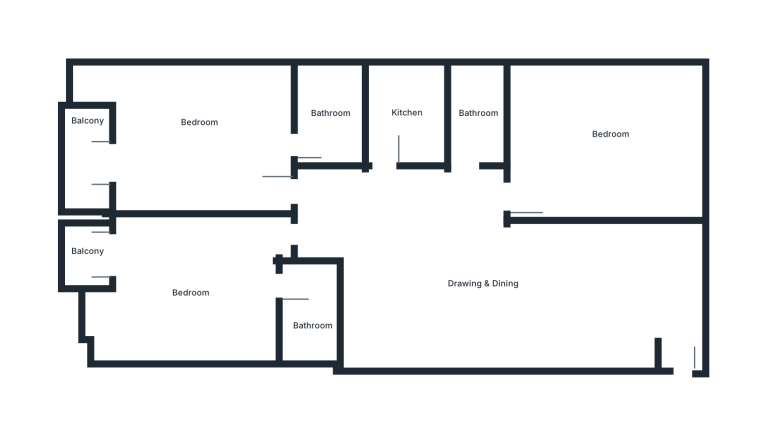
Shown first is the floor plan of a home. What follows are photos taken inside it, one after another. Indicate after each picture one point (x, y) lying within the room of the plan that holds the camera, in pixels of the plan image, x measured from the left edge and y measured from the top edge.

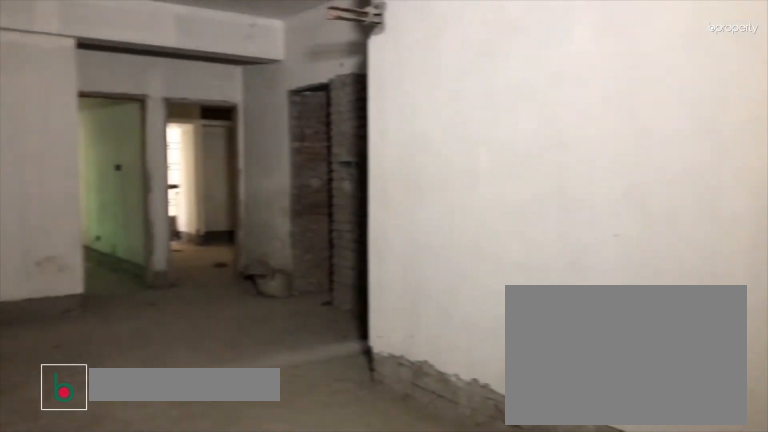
(653, 302)
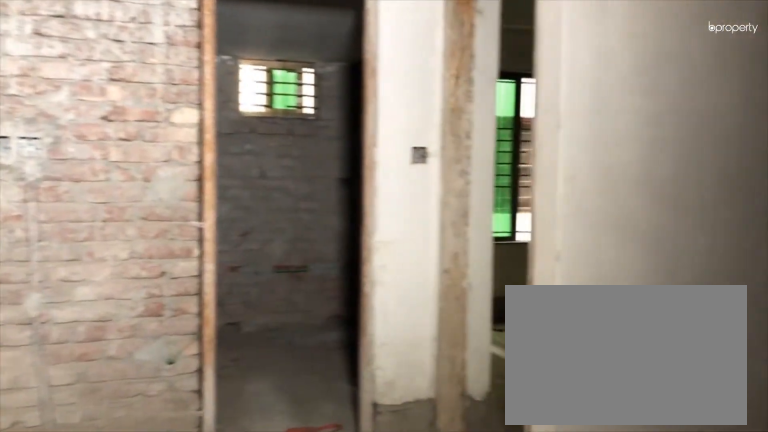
(431, 272)
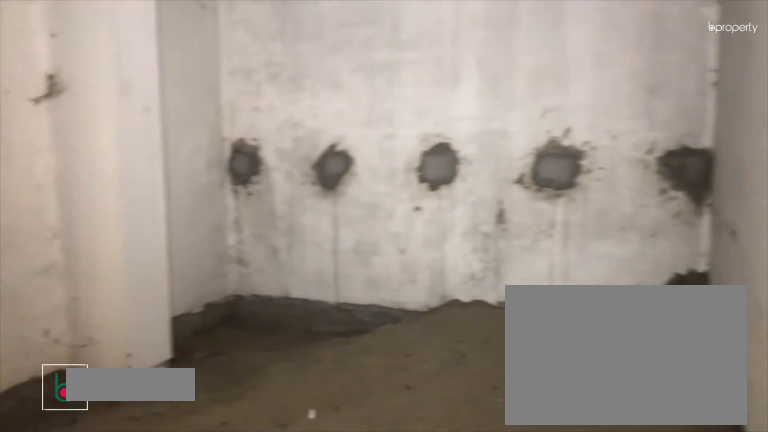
(612, 141)
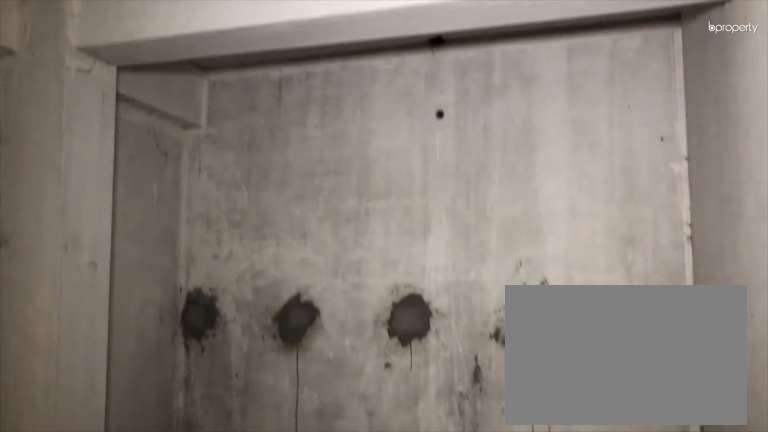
(612, 141)
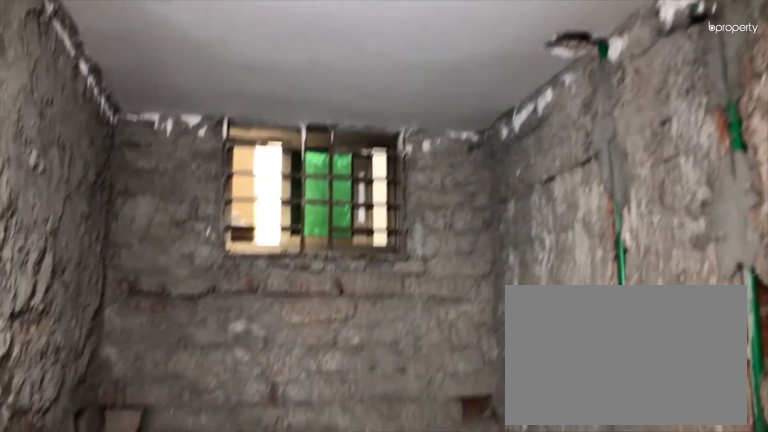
(479, 113)
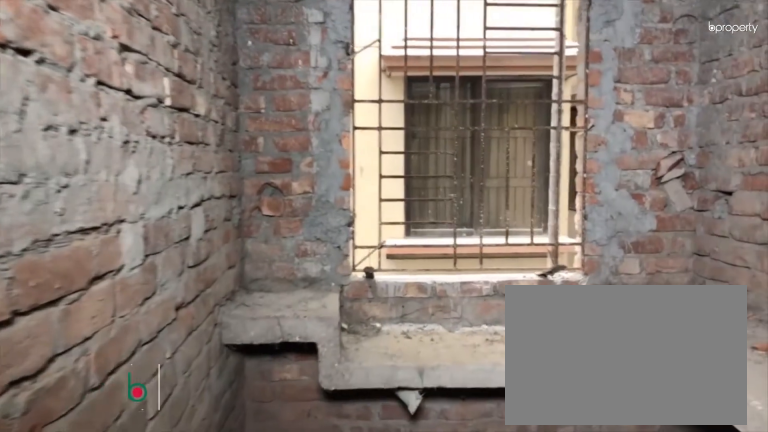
(402, 110)
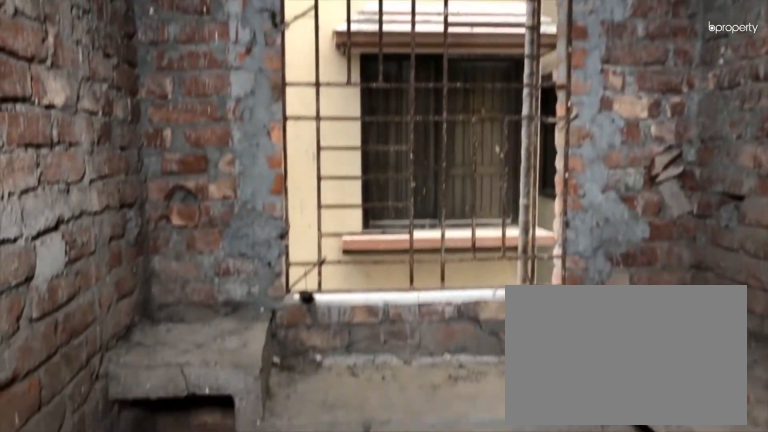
(402, 110)
